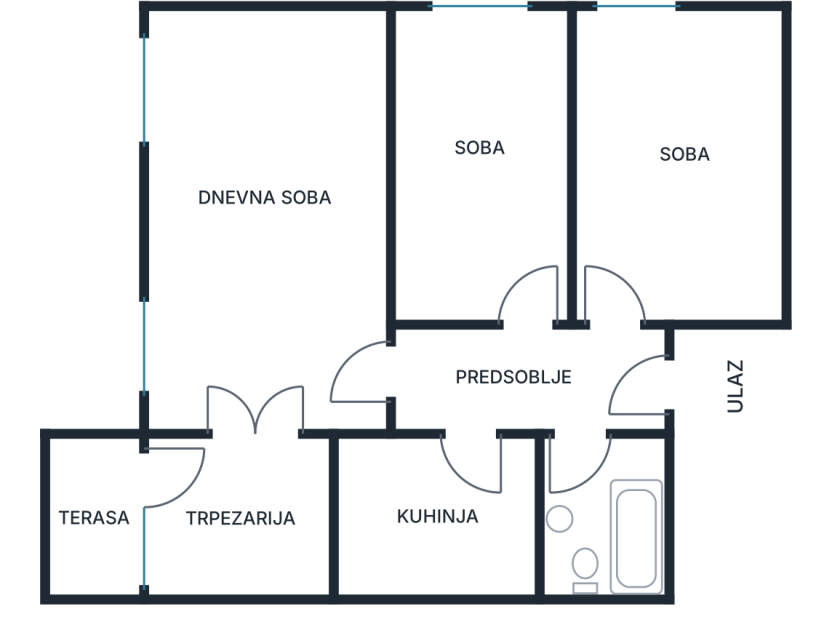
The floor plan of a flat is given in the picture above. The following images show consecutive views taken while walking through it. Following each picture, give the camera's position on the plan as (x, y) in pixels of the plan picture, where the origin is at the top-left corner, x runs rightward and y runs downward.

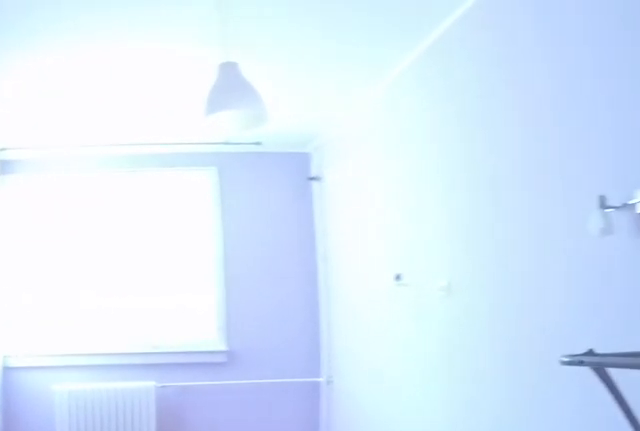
(617, 344)
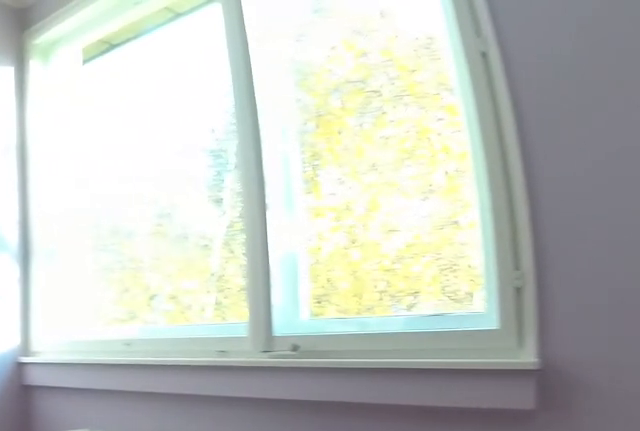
(766, 103)
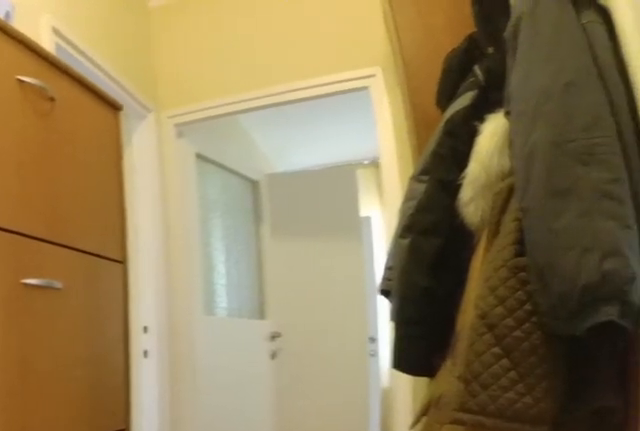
(603, 376)
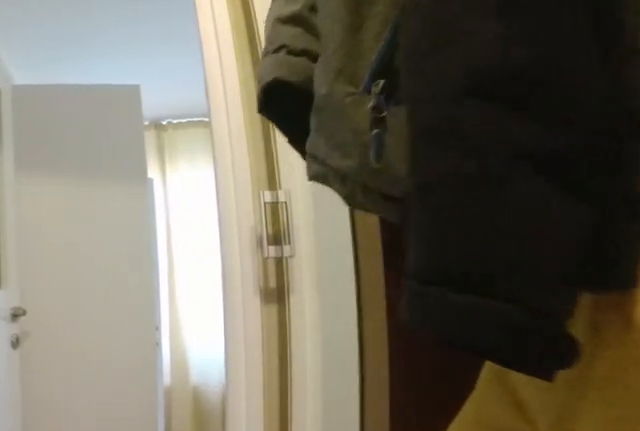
(516, 386)
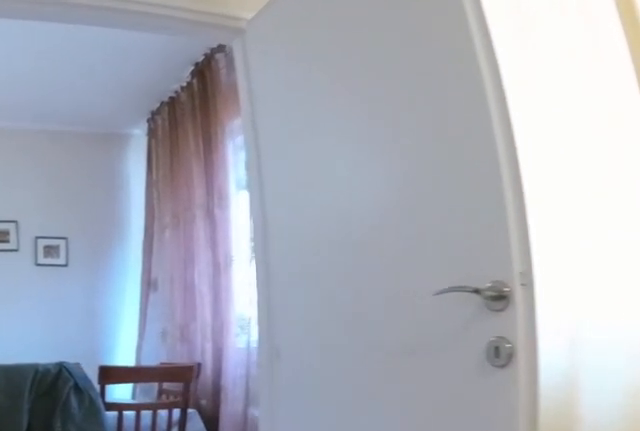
(283, 278)
